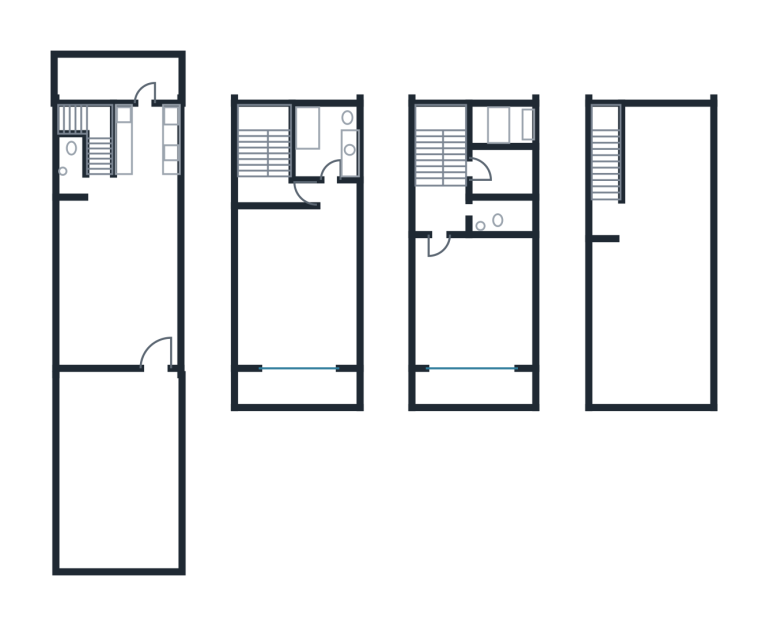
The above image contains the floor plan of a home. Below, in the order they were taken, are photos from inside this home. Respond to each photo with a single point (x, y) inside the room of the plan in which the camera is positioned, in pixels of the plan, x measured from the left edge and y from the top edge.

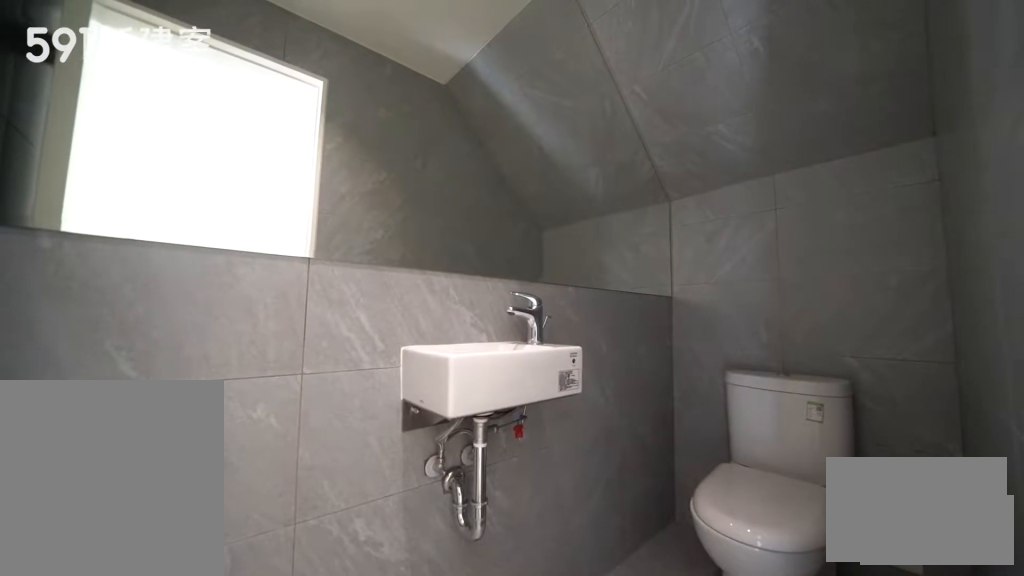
(70, 165)
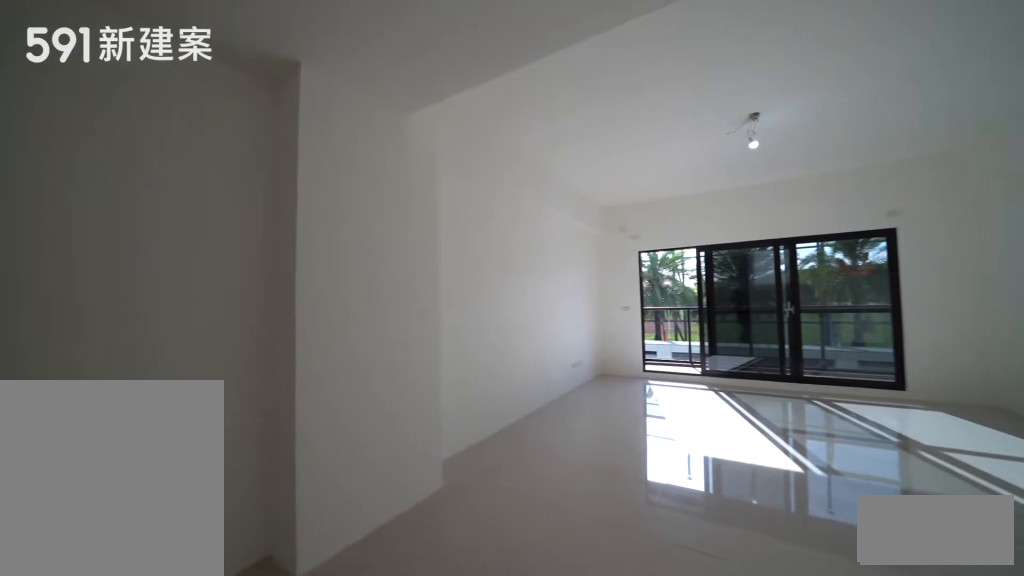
(298, 283)
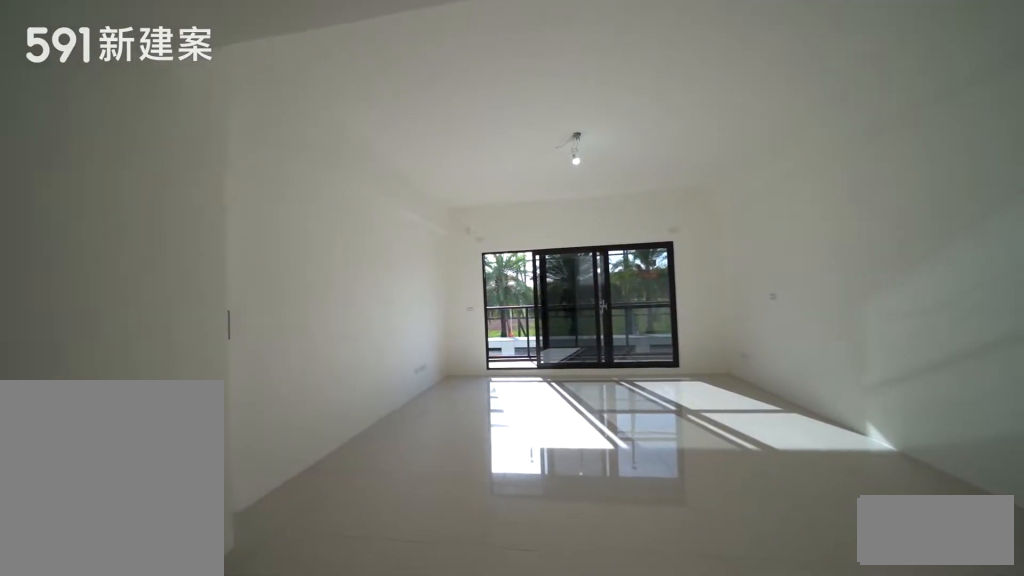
(298, 283)
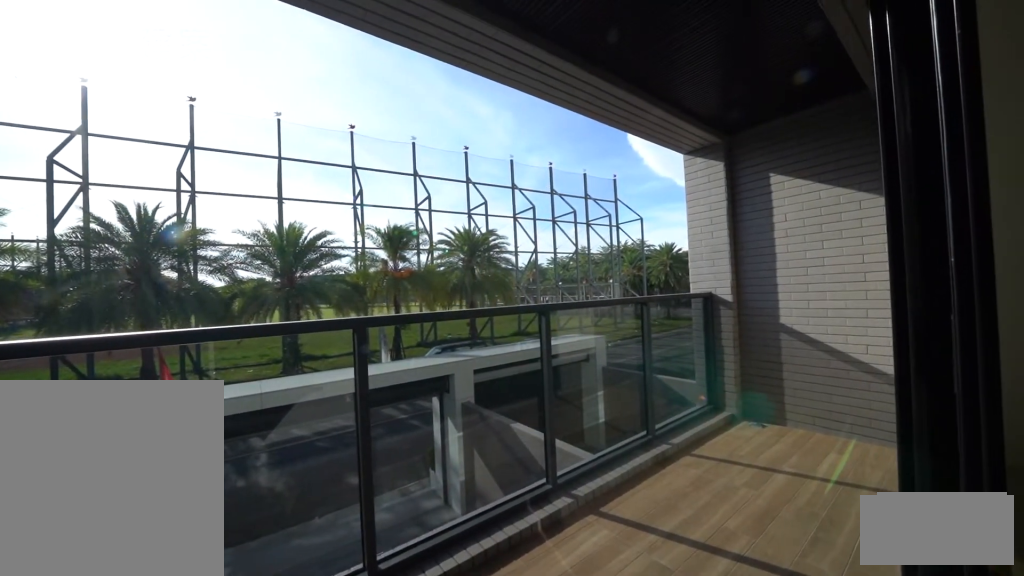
(296, 393)
